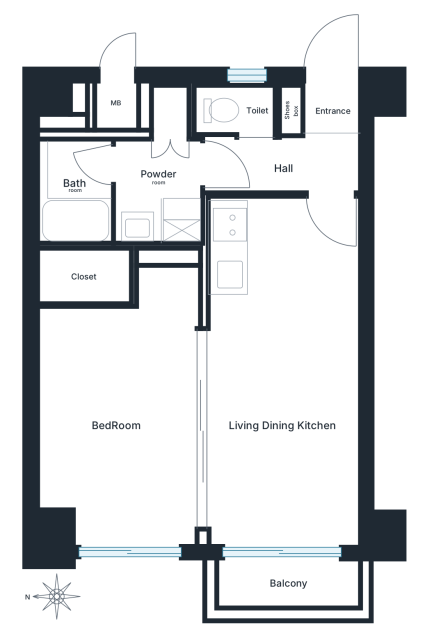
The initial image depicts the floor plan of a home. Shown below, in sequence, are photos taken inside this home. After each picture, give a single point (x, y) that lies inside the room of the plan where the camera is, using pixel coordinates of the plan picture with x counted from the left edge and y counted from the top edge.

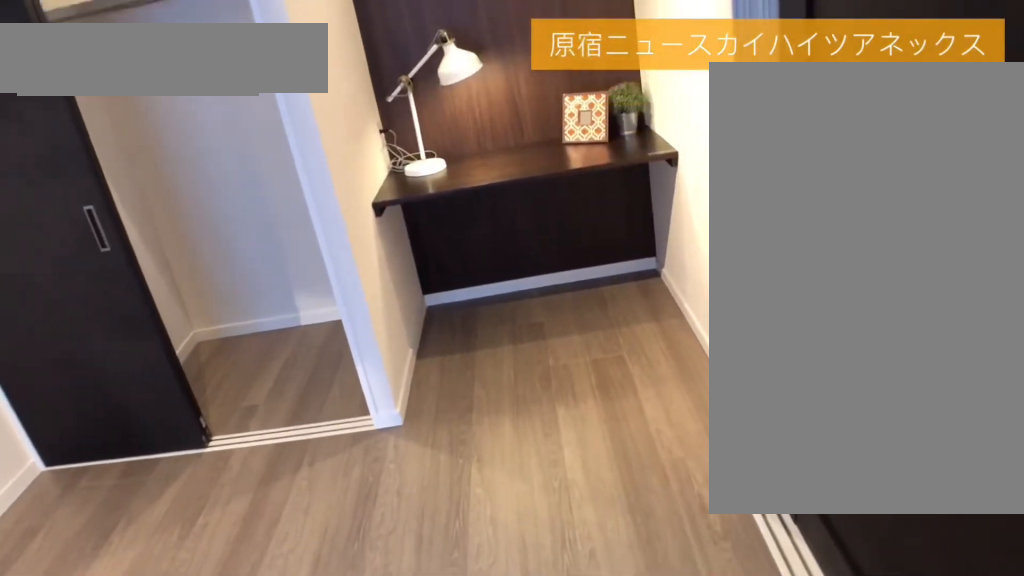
(121, 425)
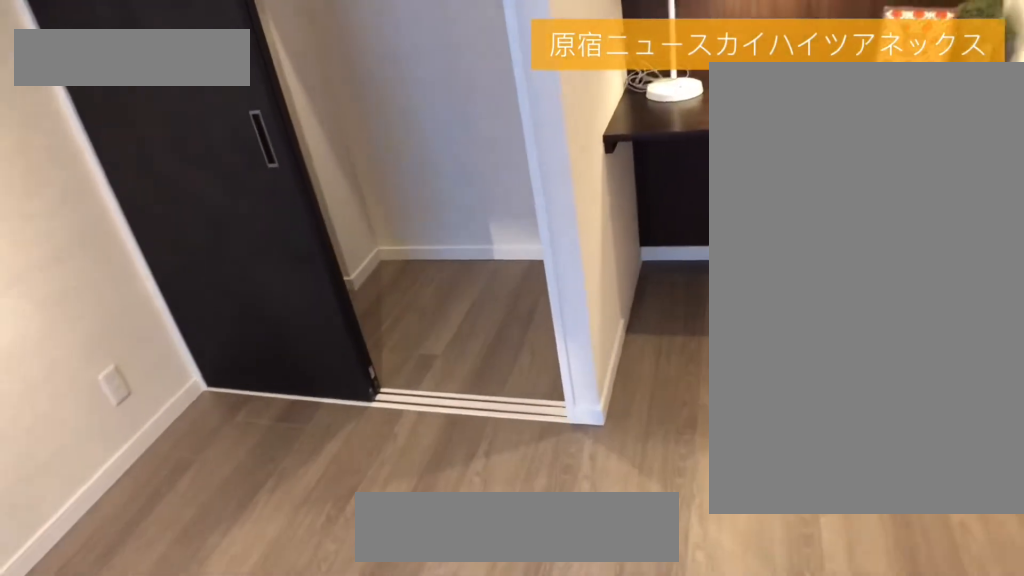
(121, 425)
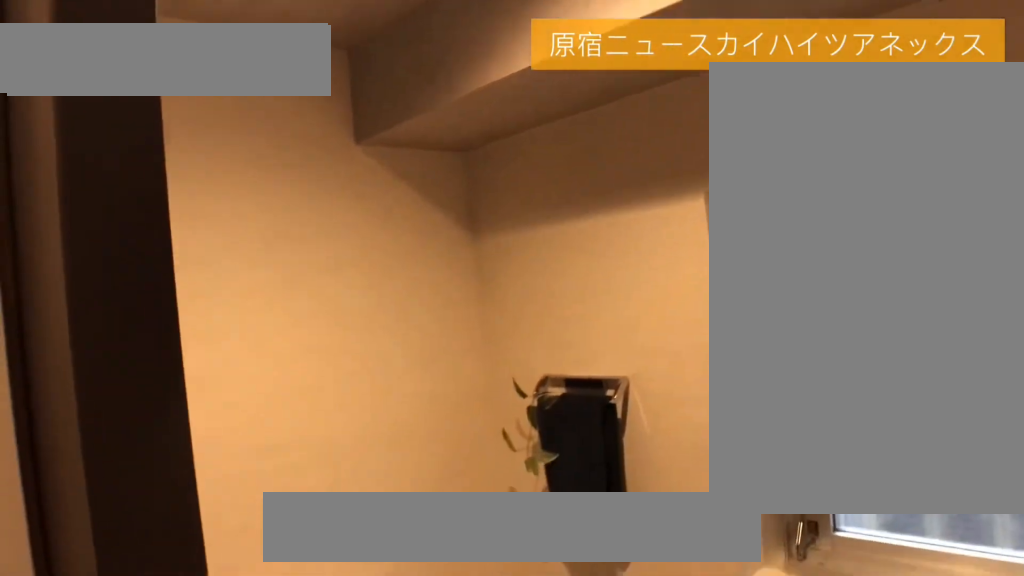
(231, 126)
